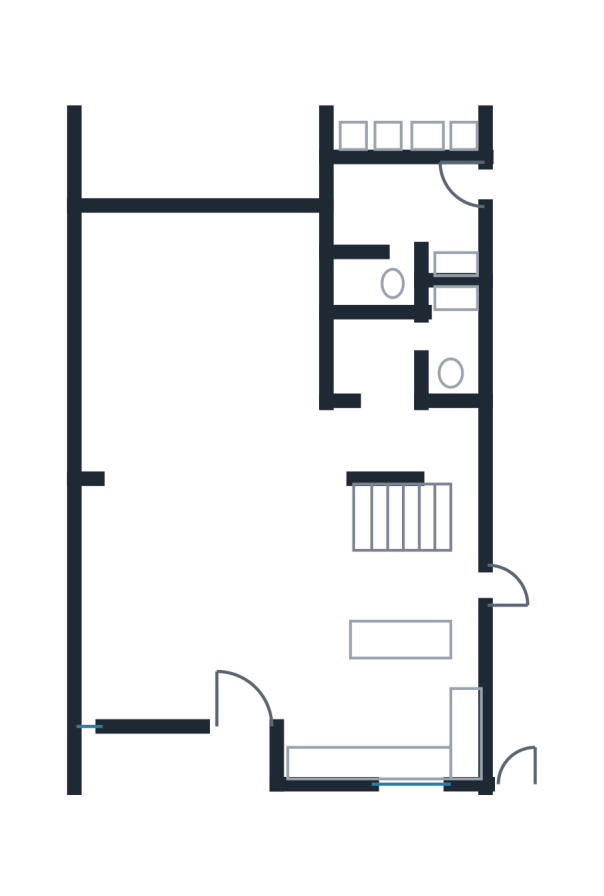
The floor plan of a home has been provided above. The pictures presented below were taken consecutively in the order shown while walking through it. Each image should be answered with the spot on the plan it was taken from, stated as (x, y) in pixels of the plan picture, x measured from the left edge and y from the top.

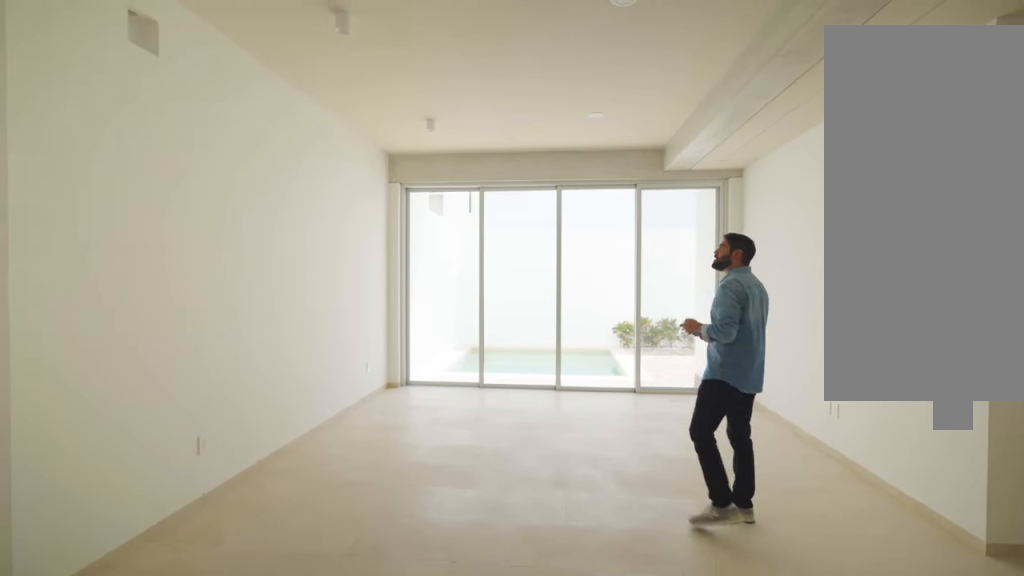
(162, 491)
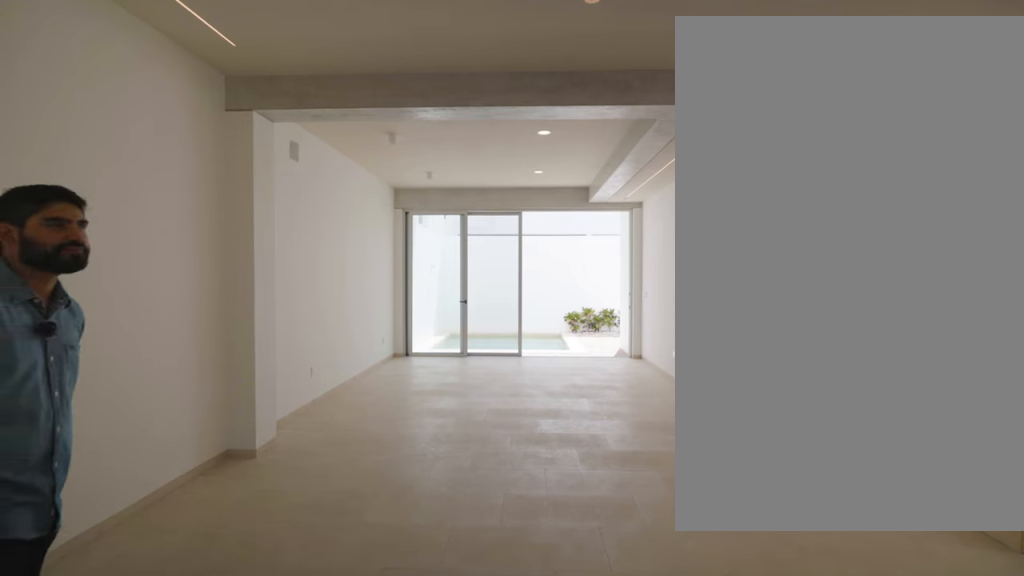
(199, 591)
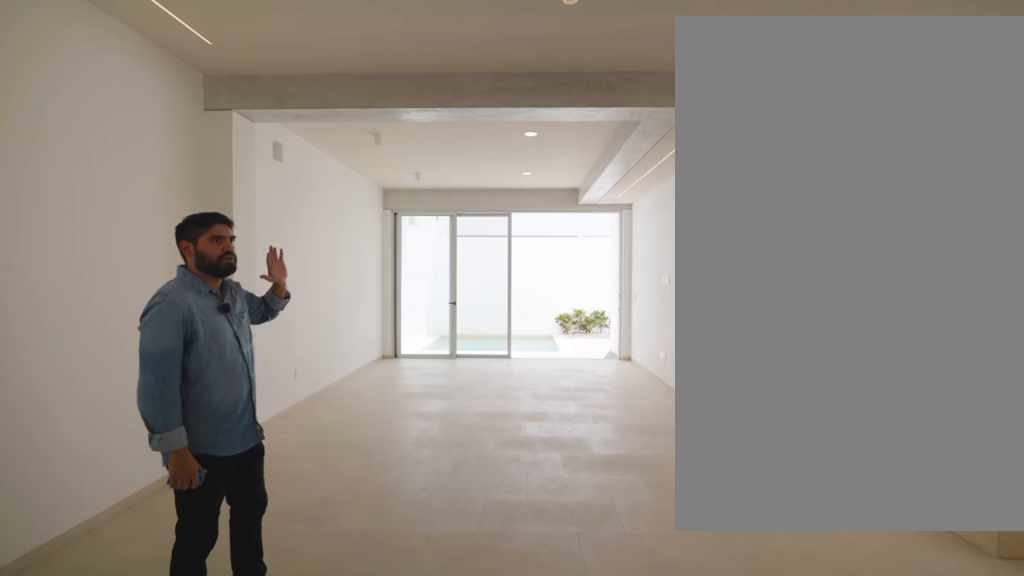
(199, 590)
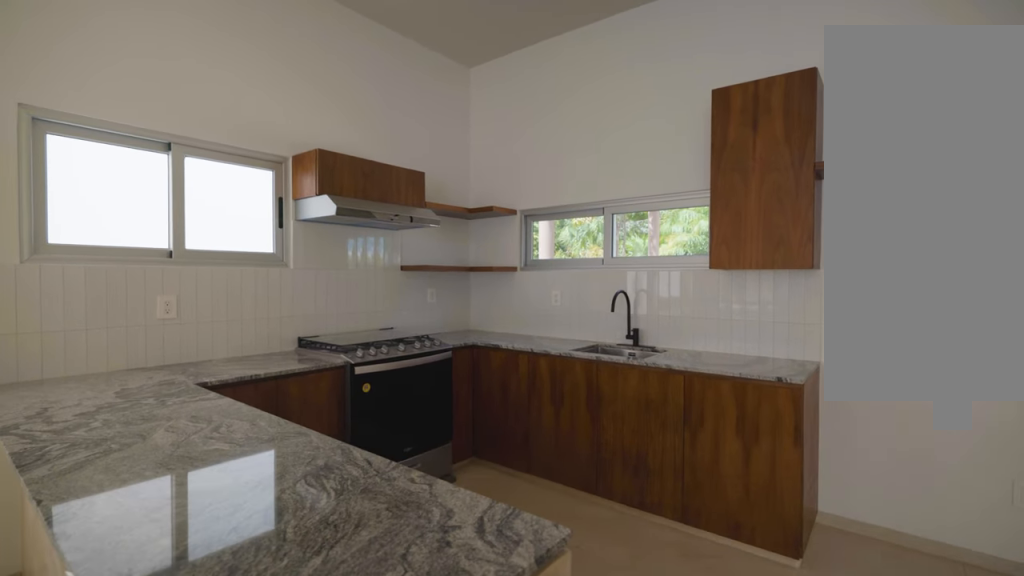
(336, 589)
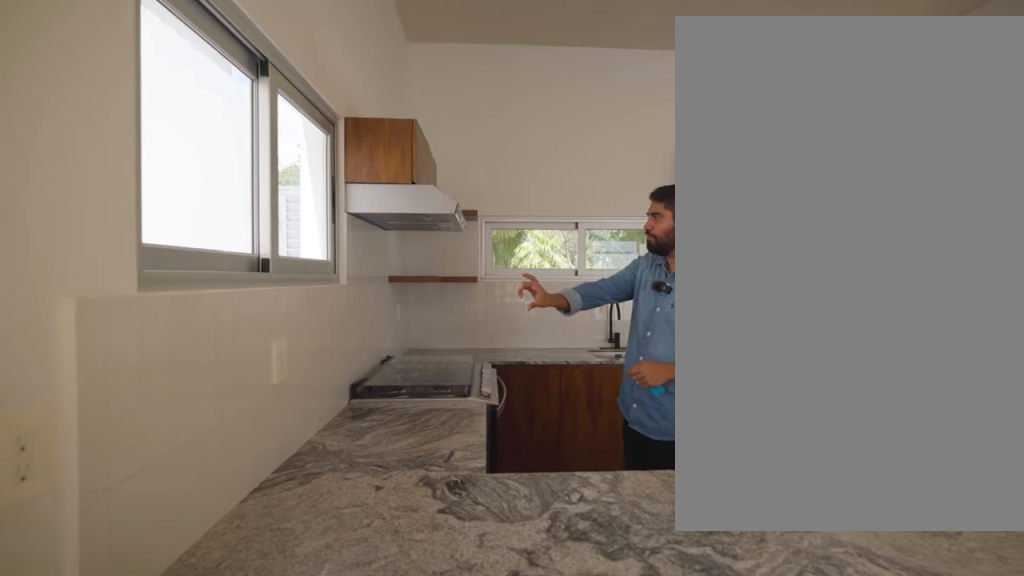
(374, 602)
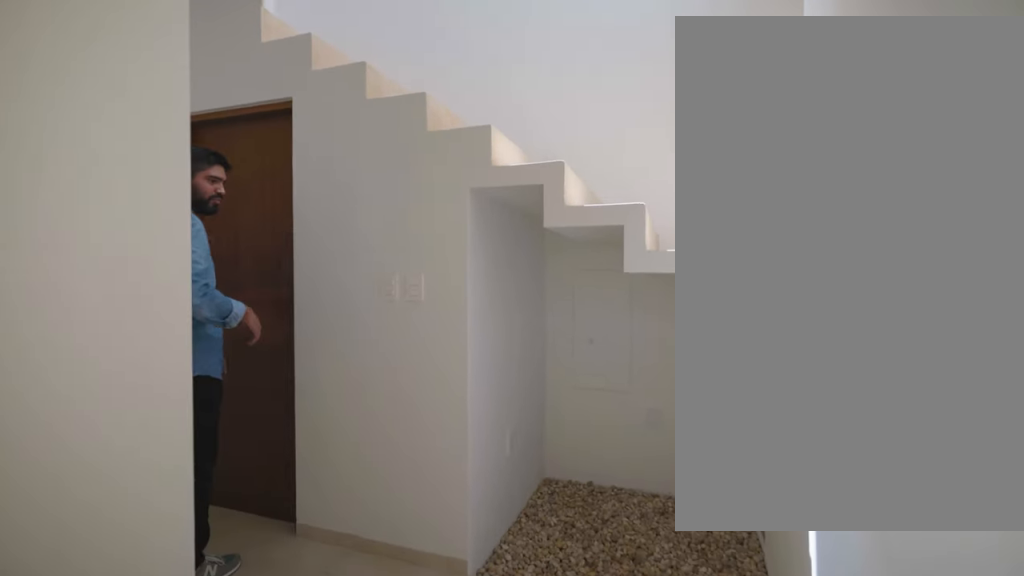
(328, 461)
